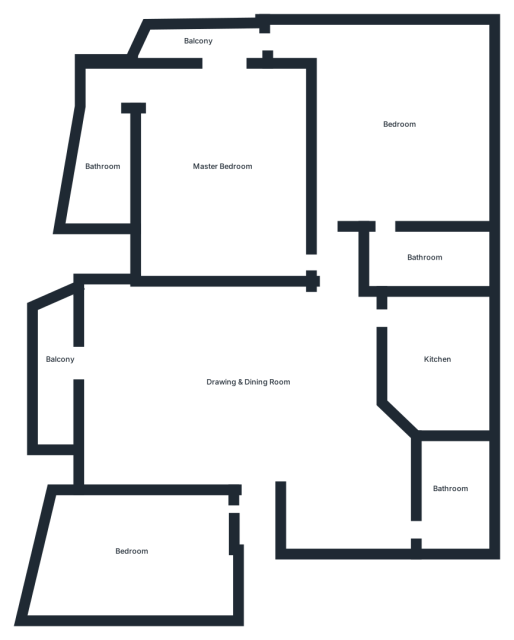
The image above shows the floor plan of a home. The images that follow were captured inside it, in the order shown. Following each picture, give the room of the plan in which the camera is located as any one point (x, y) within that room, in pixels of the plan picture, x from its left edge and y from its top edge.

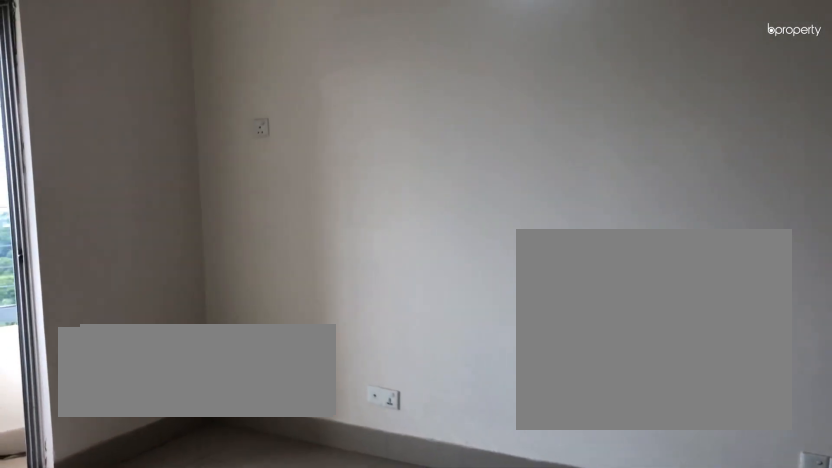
(247, 381)
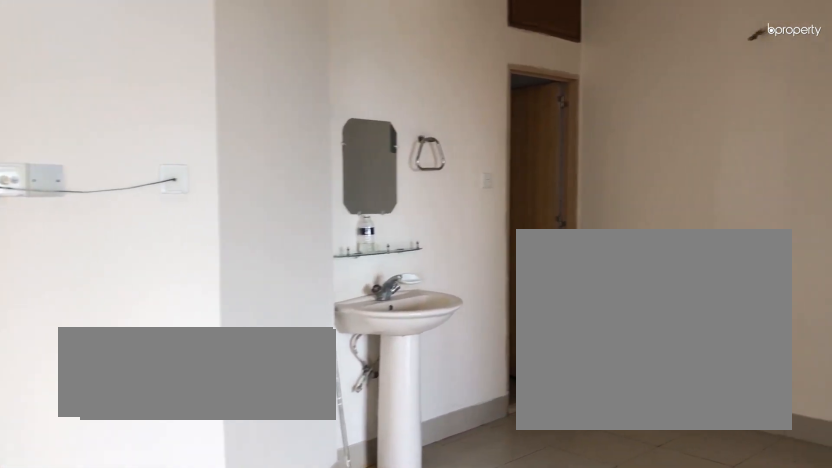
(247, 381)
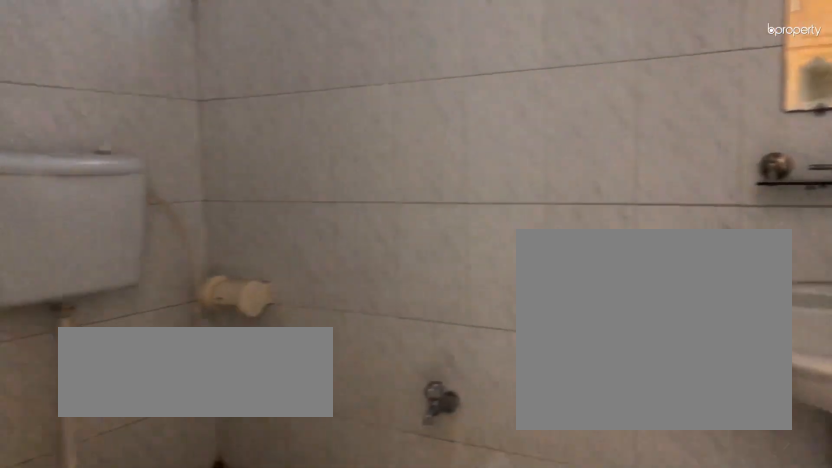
(448, 487)
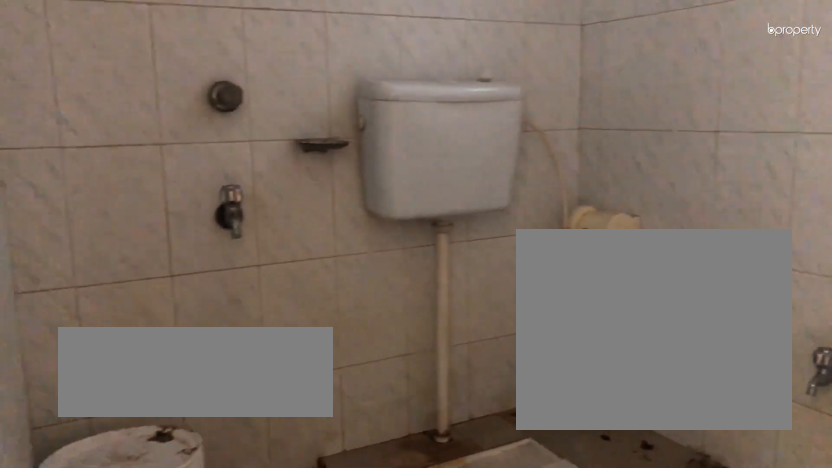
(448, 487)
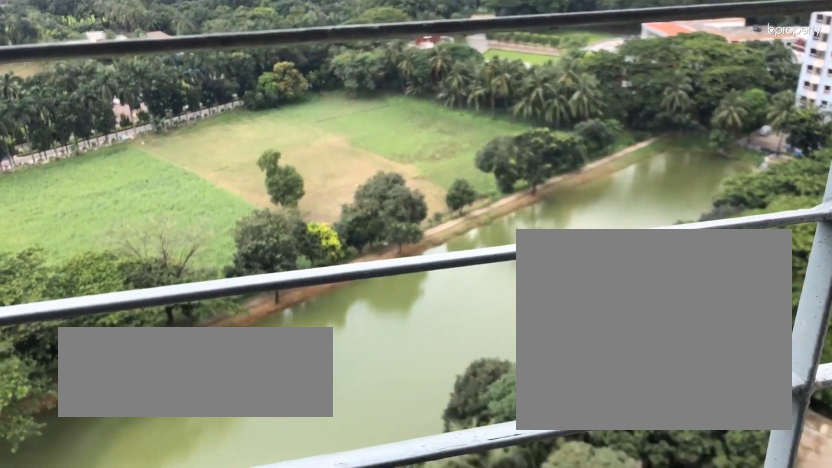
(58, 358)
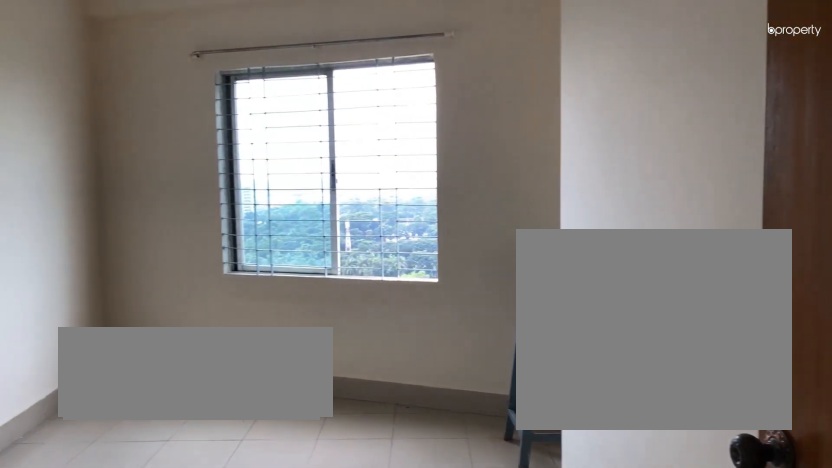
(131, 549)
